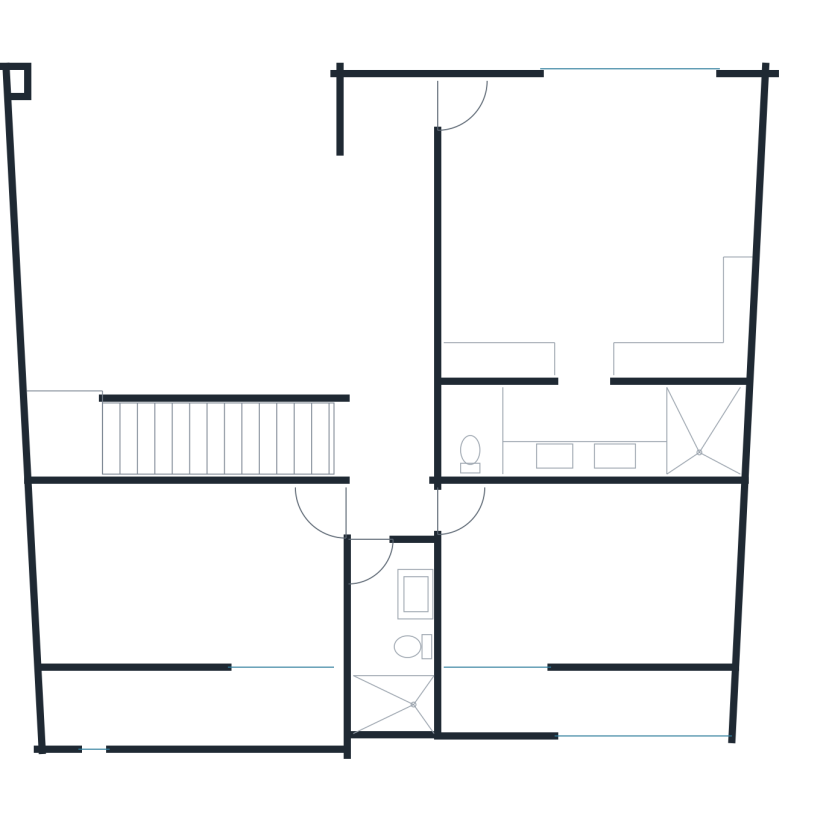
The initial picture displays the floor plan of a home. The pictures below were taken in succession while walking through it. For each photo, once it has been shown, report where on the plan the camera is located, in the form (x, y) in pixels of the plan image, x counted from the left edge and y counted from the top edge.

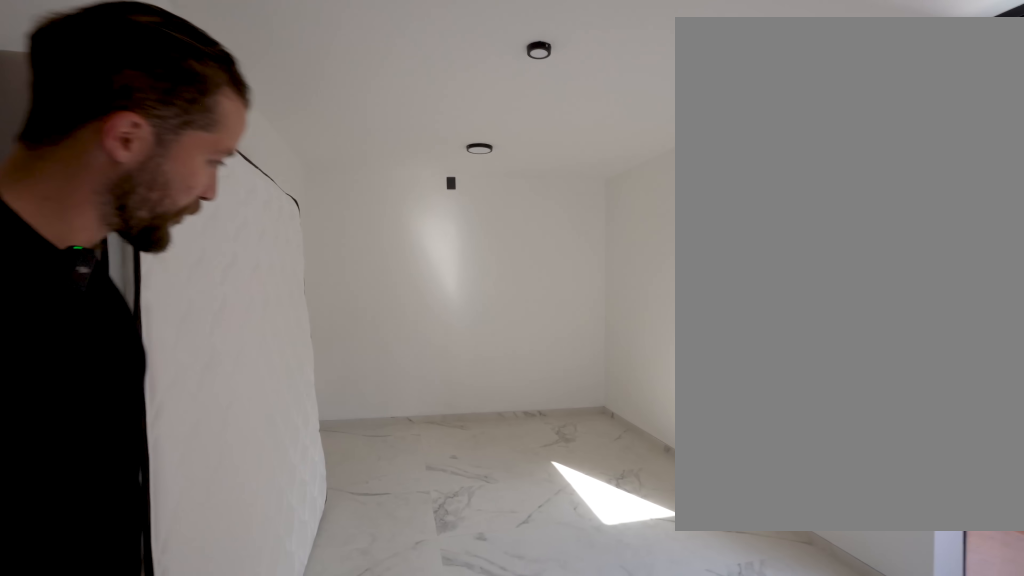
(443, 503)
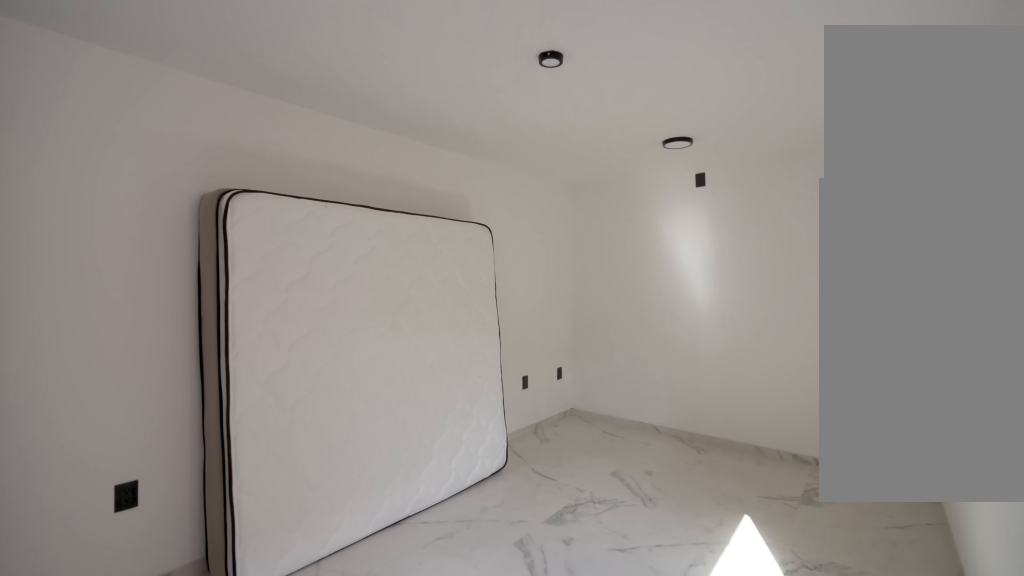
(480, 540)
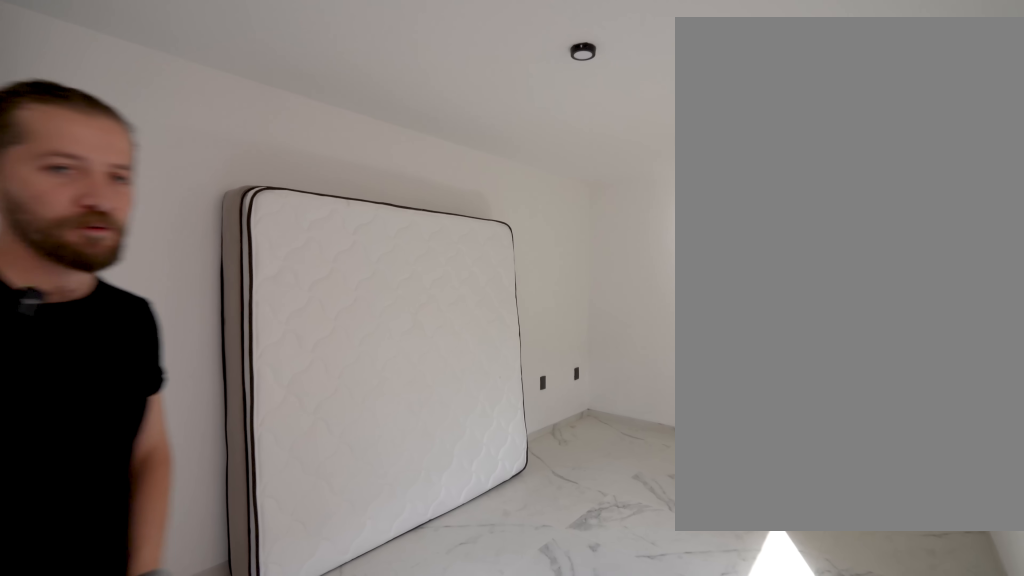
(474, 571)
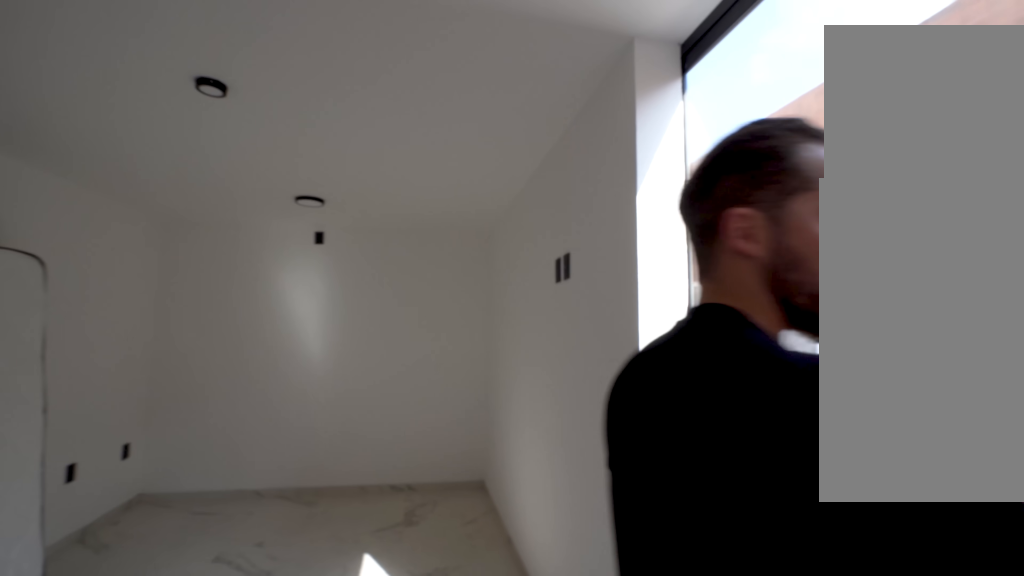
(463, 628)
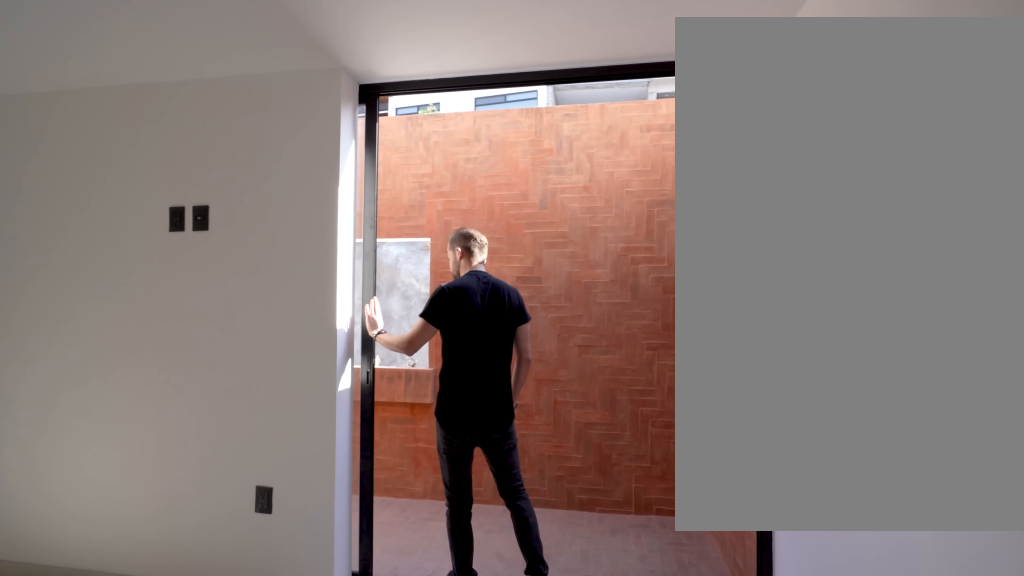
(463, 632)
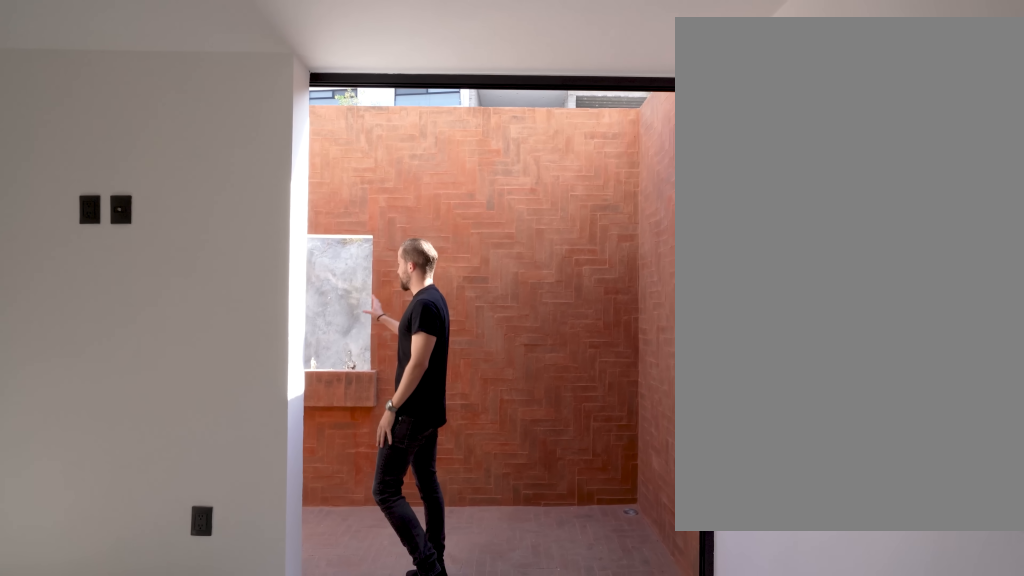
(463, 634)
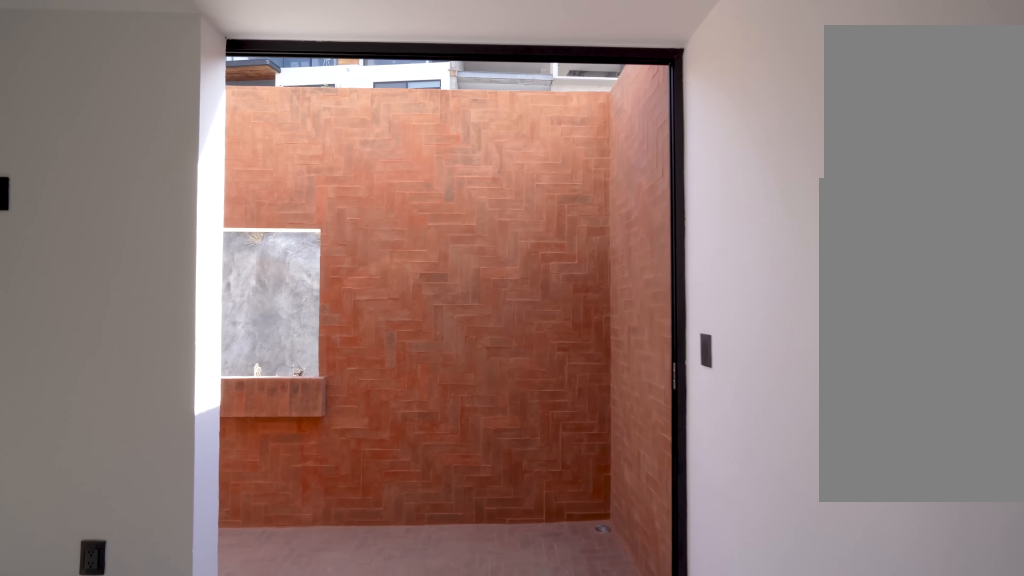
(463, 634)
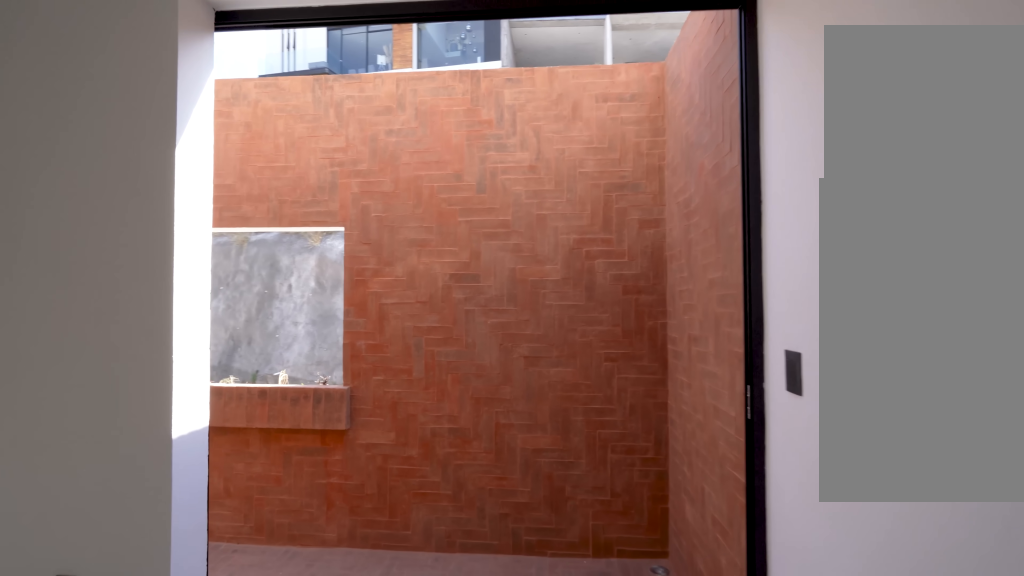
(462, 634)
